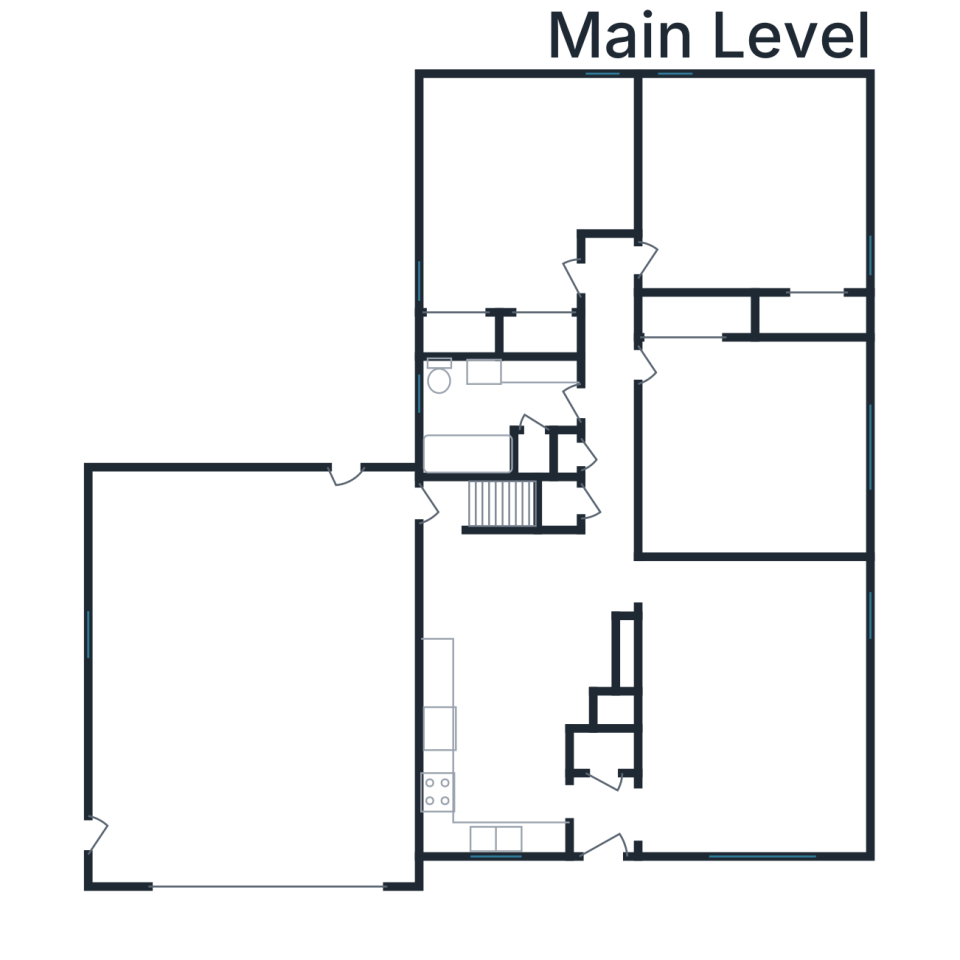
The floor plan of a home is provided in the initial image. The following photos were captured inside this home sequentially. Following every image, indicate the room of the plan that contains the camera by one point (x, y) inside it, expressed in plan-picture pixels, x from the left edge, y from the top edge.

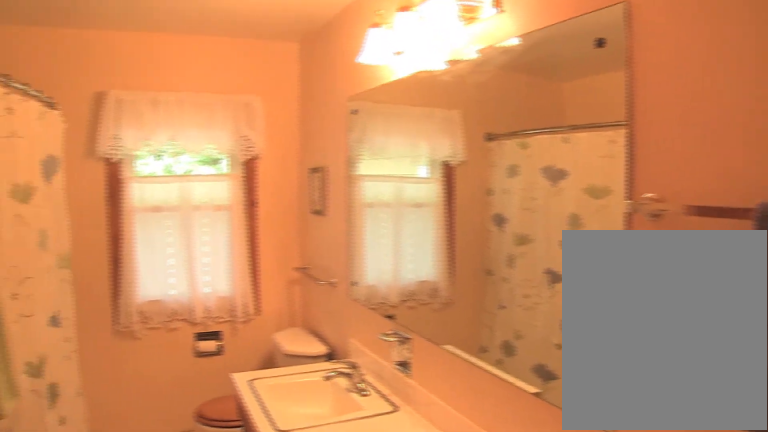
(492, 410)
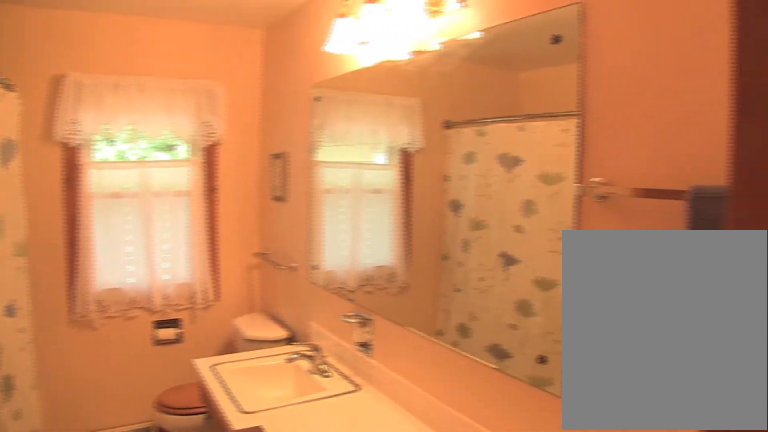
(492, 410)
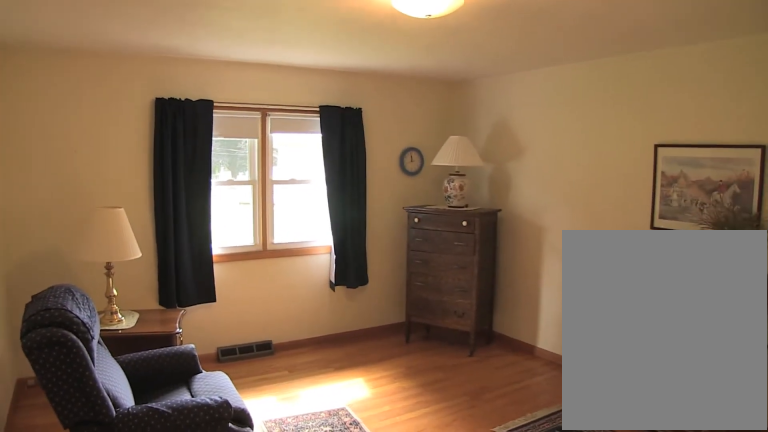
(749, 449)
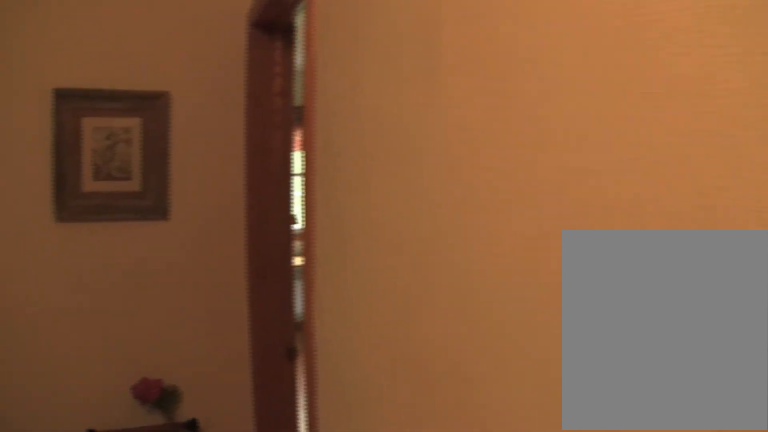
(609, 382)
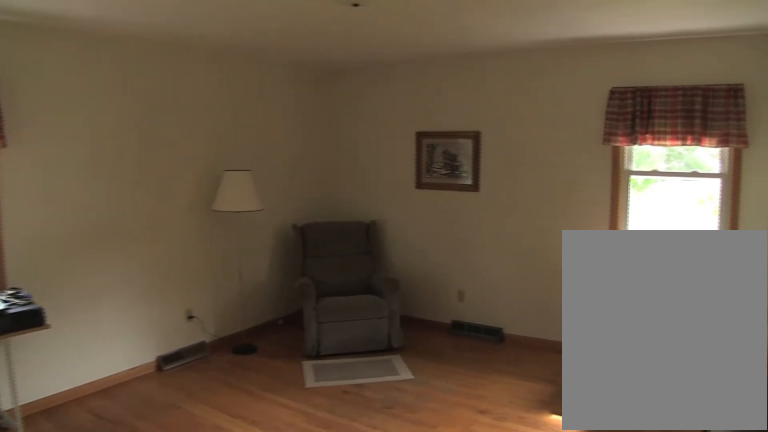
(749, 185)
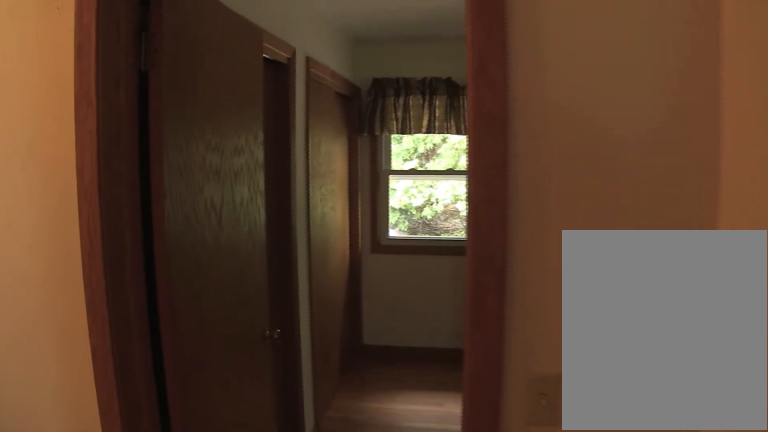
(610, 382)
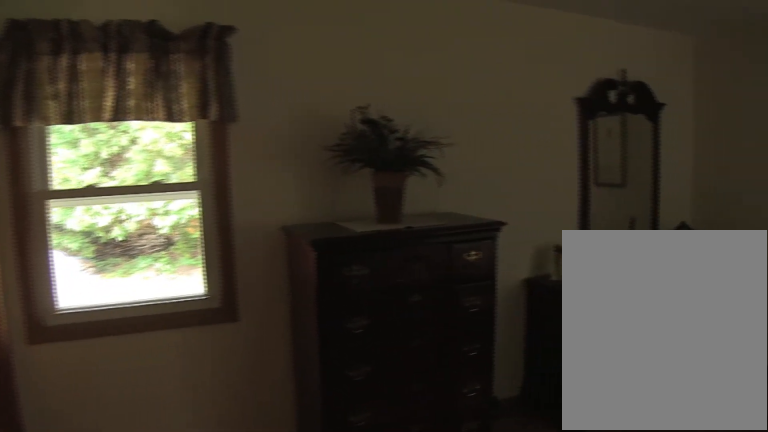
(521, 191)
